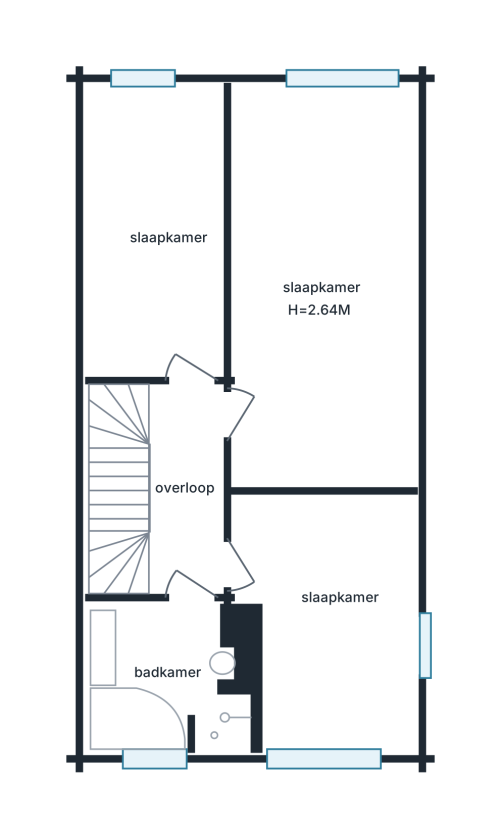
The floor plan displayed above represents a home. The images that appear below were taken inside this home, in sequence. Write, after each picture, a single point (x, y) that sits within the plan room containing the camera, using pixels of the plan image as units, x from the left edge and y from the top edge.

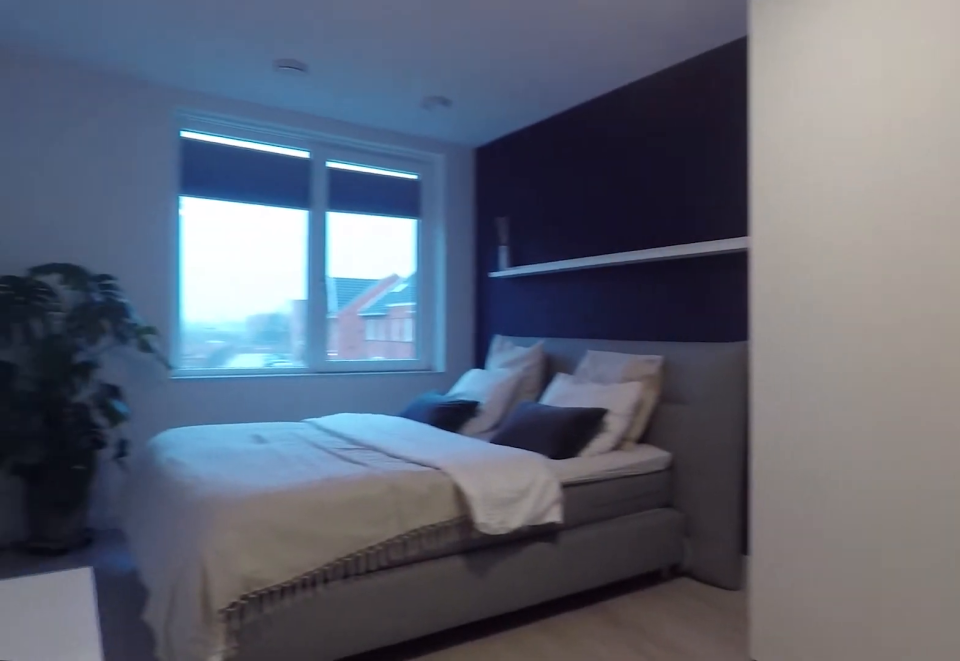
(332, 323)
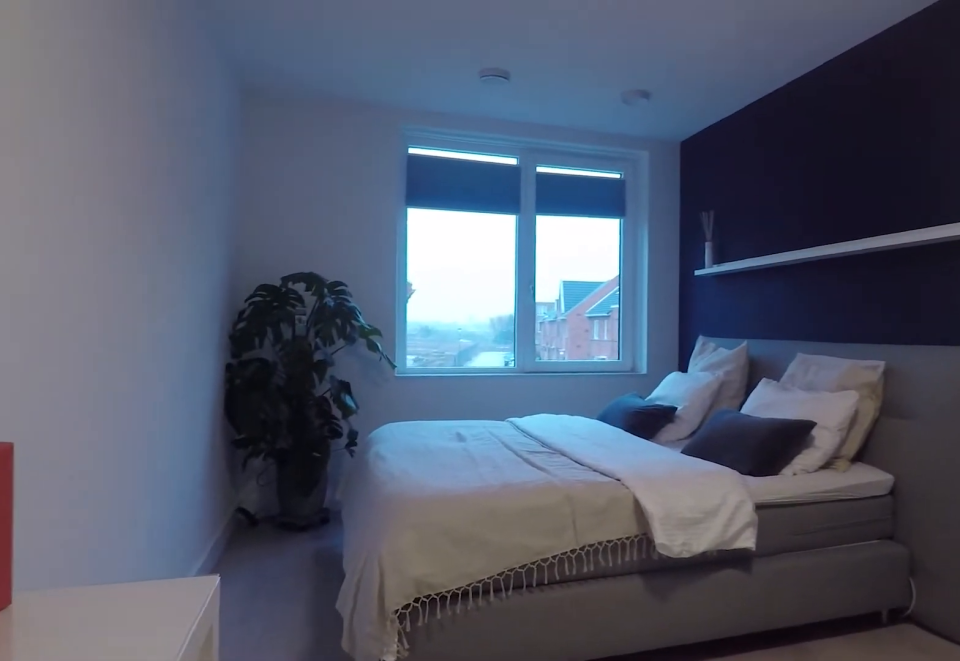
(332, 323)
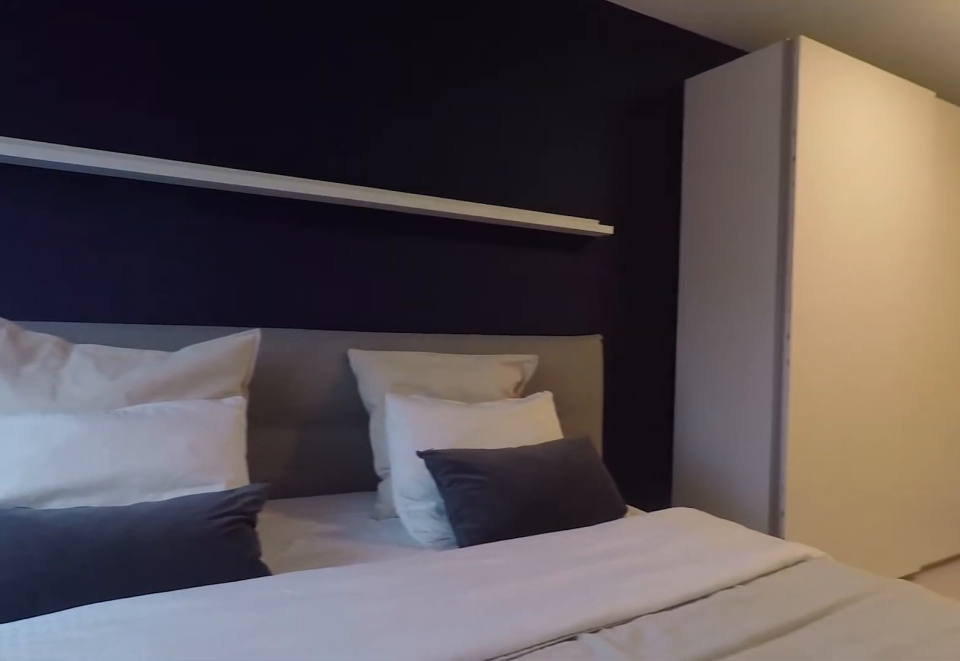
(329, 325)
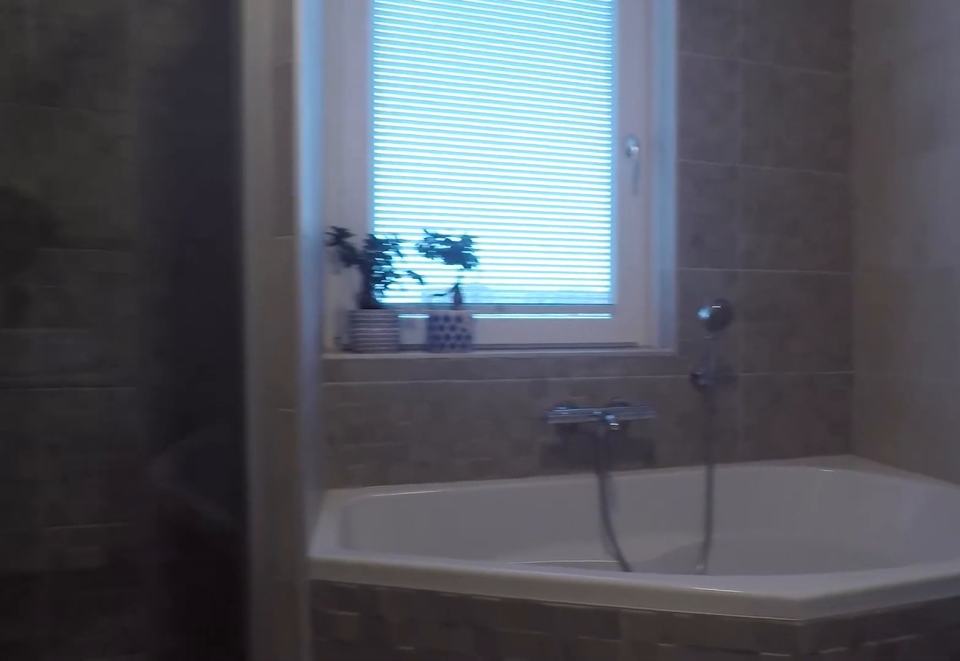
(164, 679)
